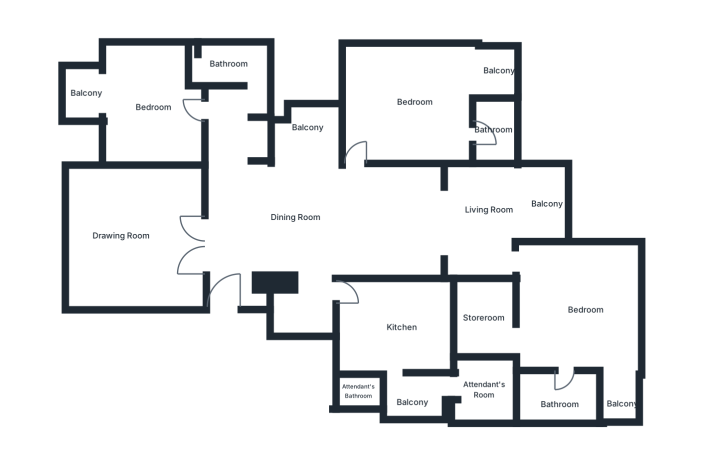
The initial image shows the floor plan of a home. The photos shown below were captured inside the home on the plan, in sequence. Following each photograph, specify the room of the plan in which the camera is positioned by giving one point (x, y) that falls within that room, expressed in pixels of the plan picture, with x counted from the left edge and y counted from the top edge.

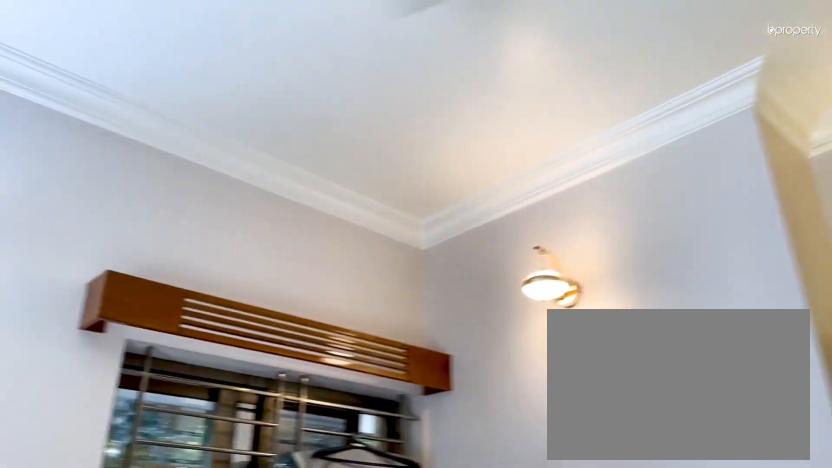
(153, 100)
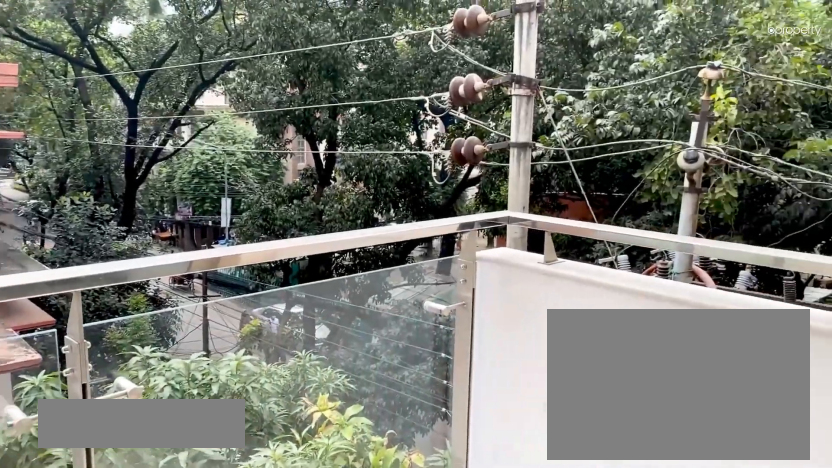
(82, 97)
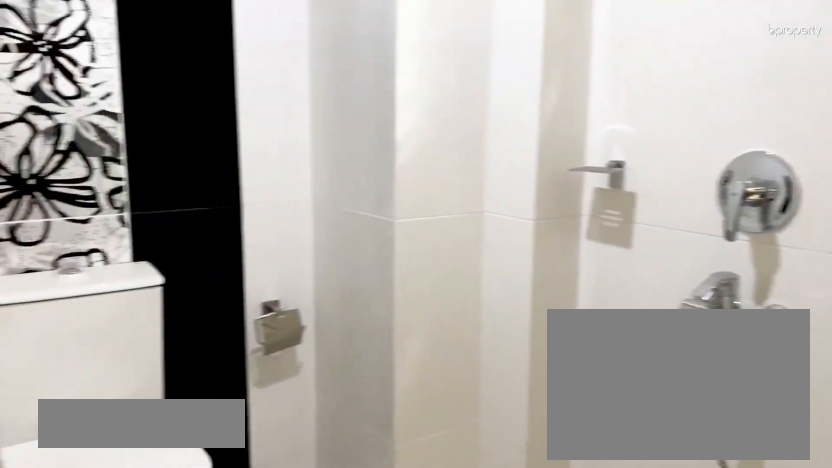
(224, 61)
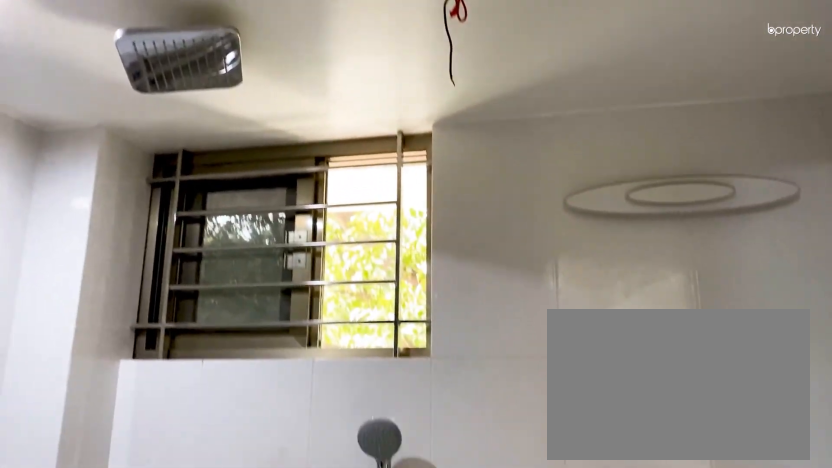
(224, 61)
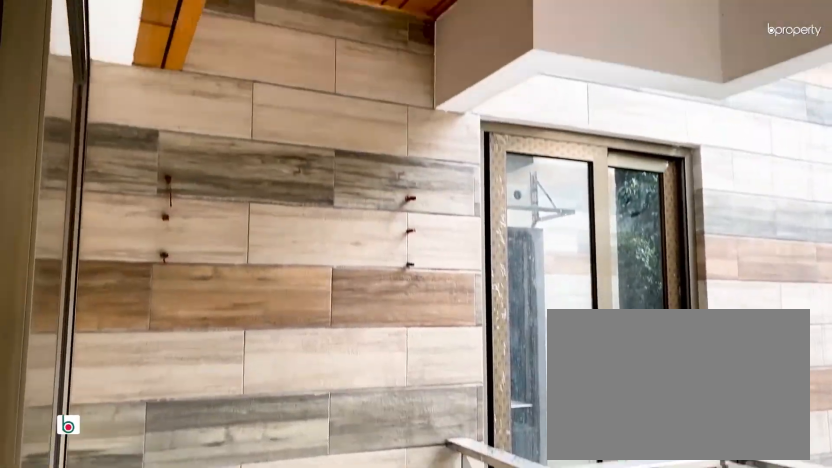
(303, 122)
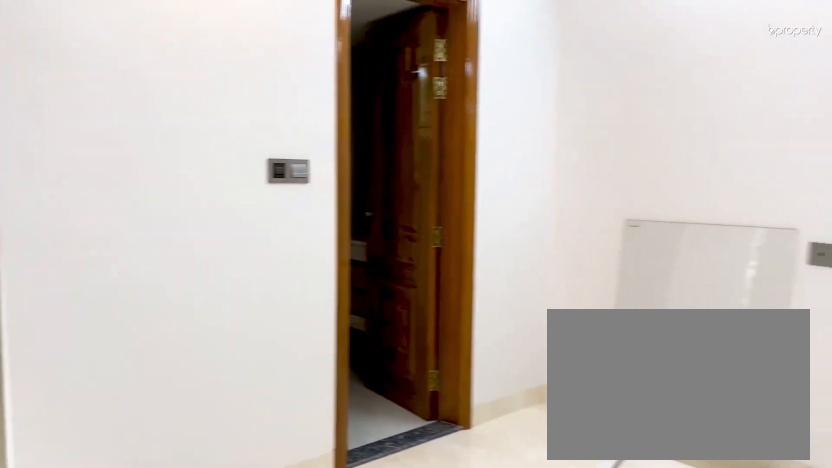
(416, 105)
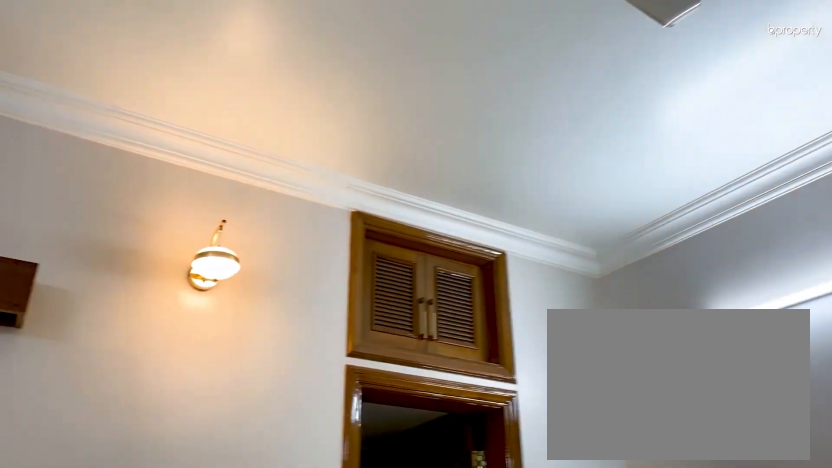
(416, 105)
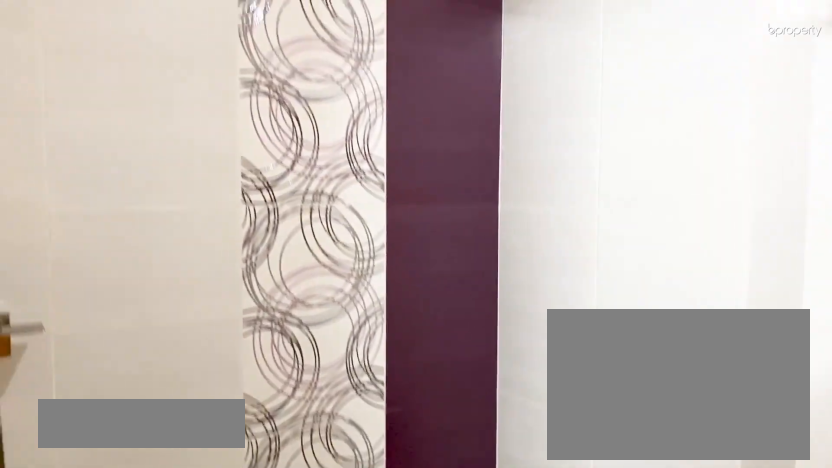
(492, 135)
